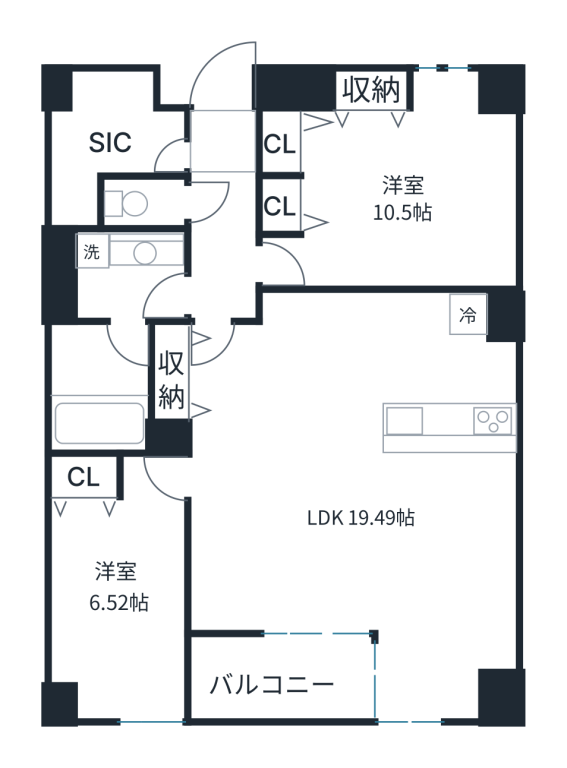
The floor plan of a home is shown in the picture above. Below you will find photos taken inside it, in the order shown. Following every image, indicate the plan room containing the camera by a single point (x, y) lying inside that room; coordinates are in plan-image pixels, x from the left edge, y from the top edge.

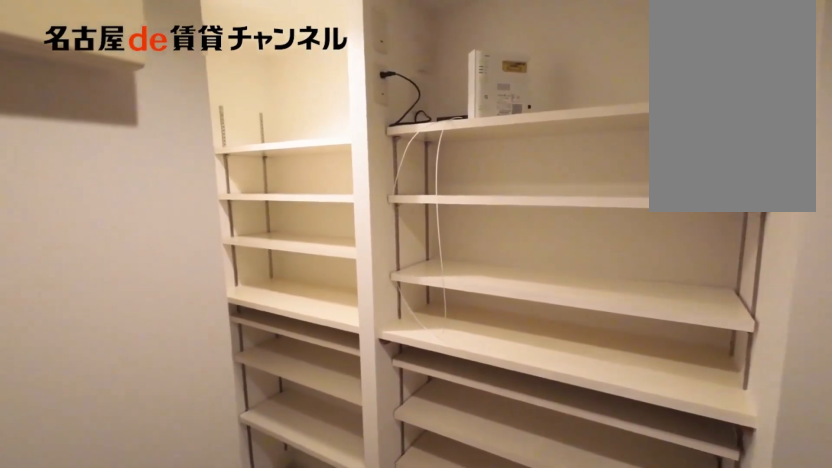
(114, 137)
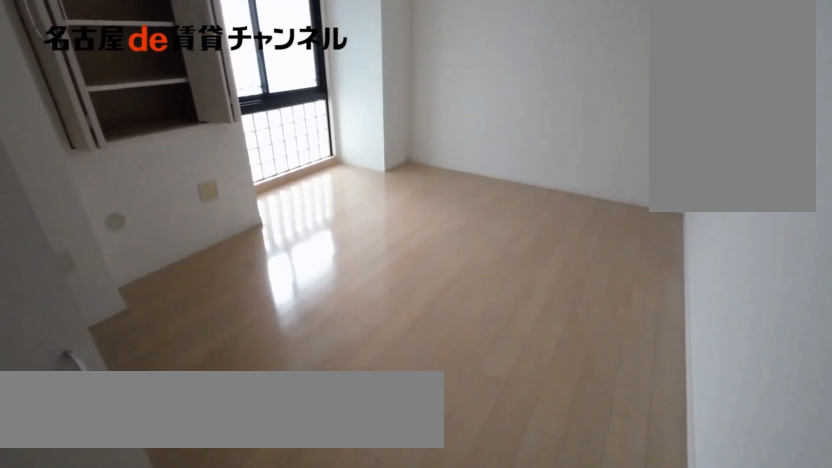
(385, 178)
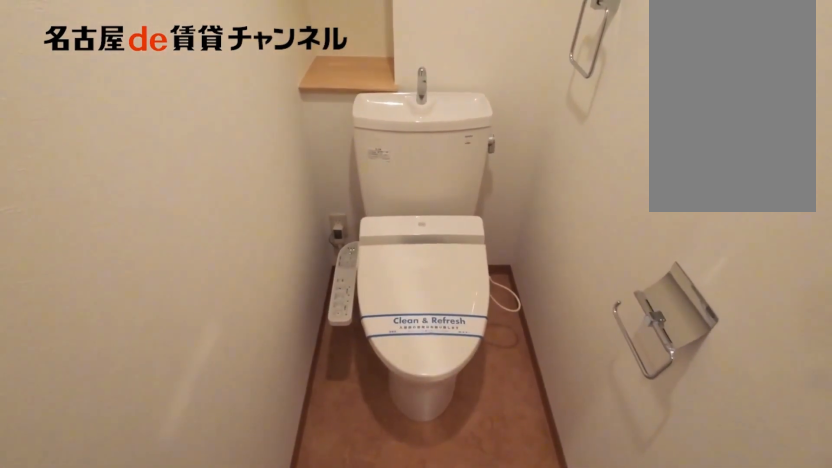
(142, 202)
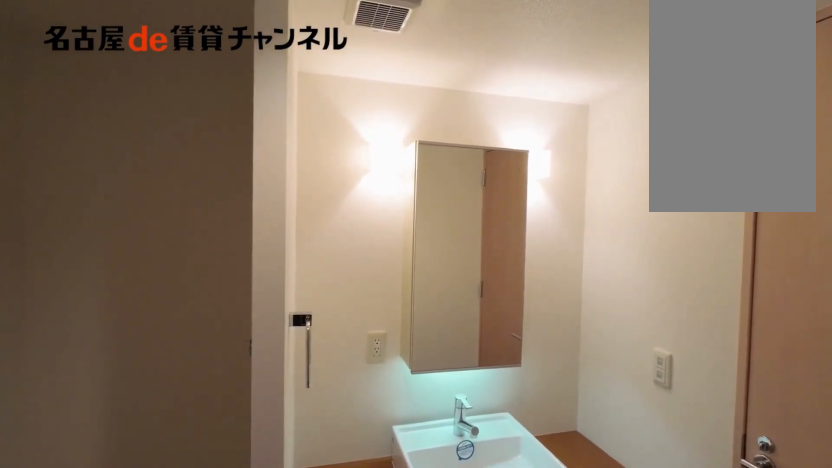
(125, 275)
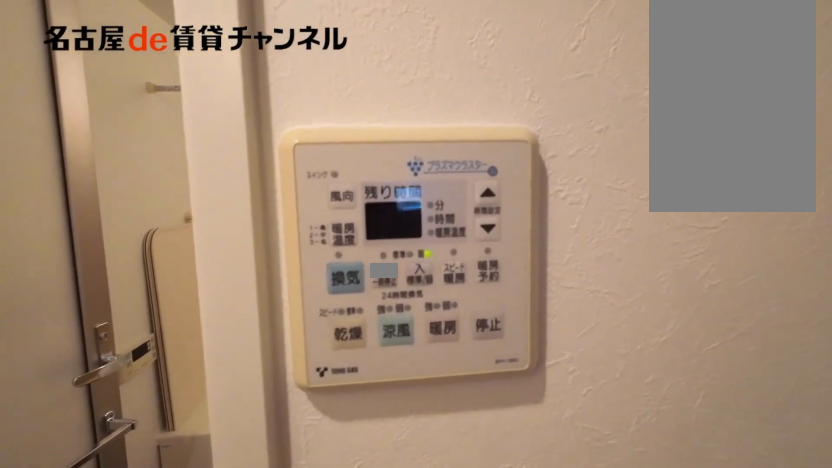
(125, 275)
